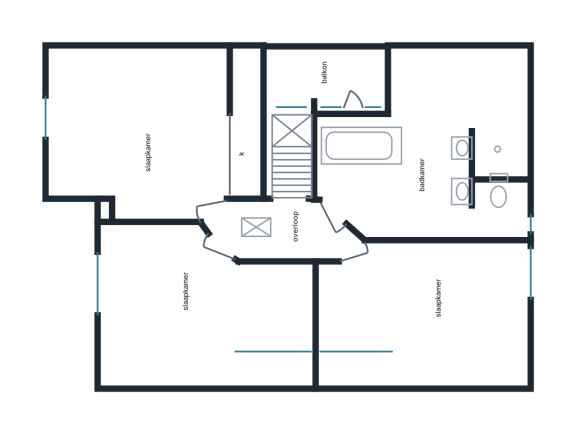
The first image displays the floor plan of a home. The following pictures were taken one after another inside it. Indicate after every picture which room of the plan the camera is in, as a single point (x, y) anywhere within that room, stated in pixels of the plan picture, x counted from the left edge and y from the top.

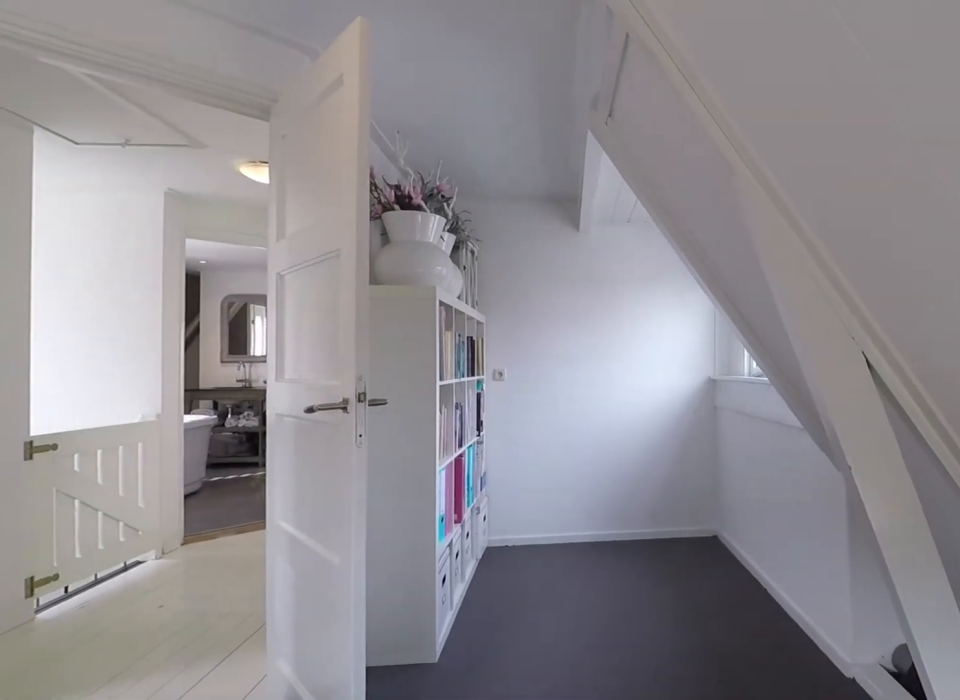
(151, 244)
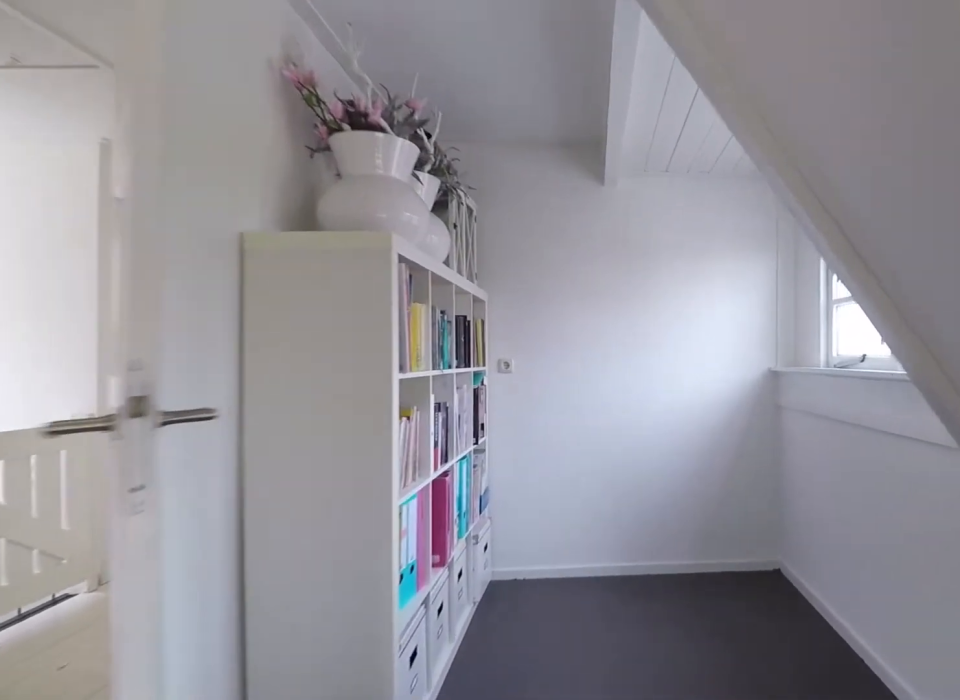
(151, 244)
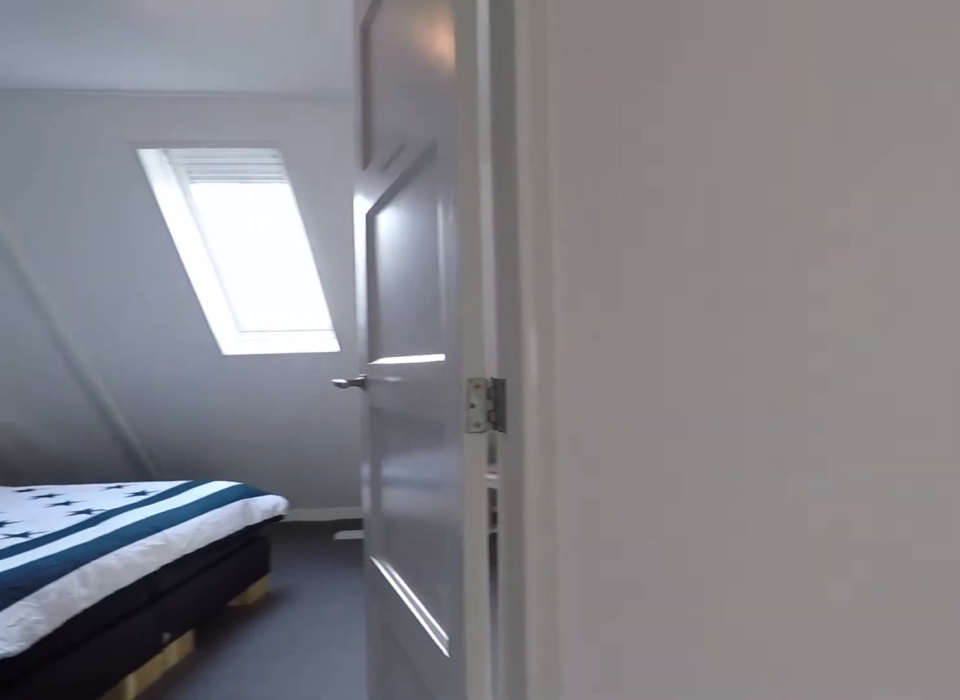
(280, 229)
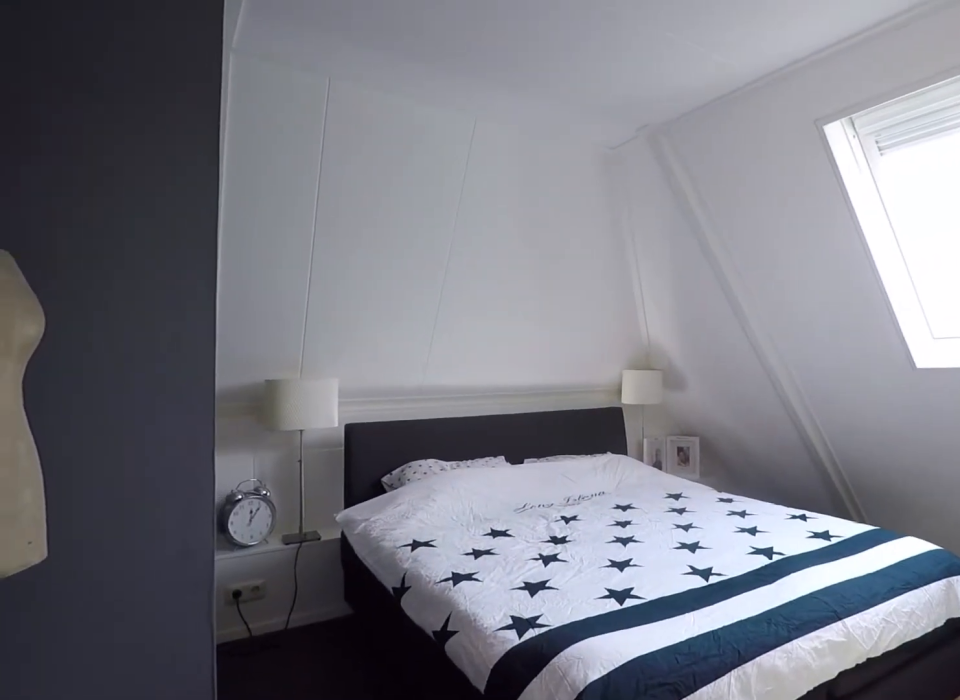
(150, 154)
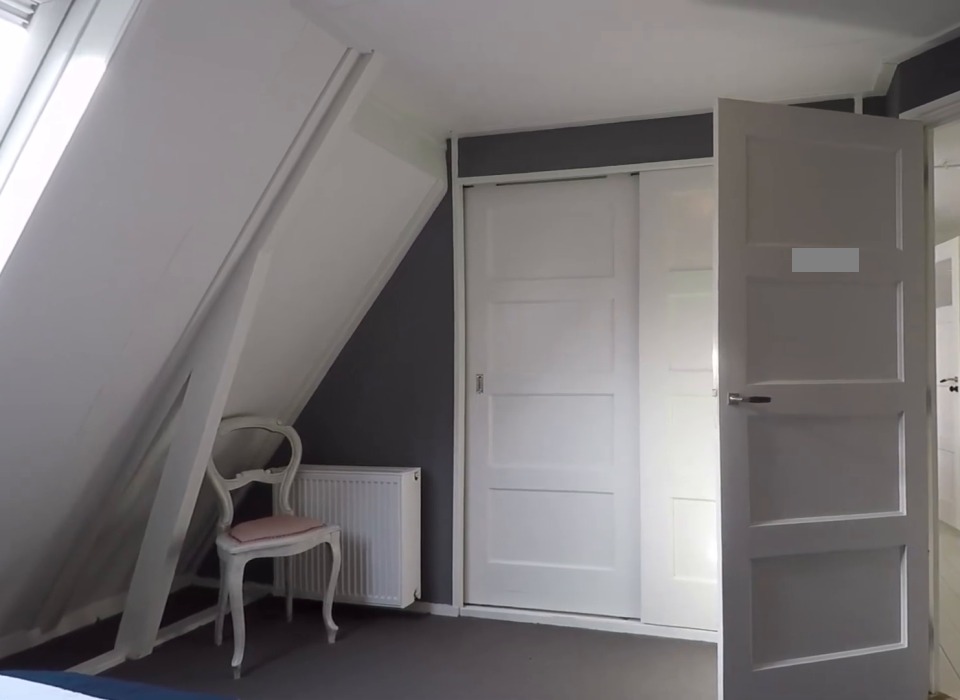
(150, 154)
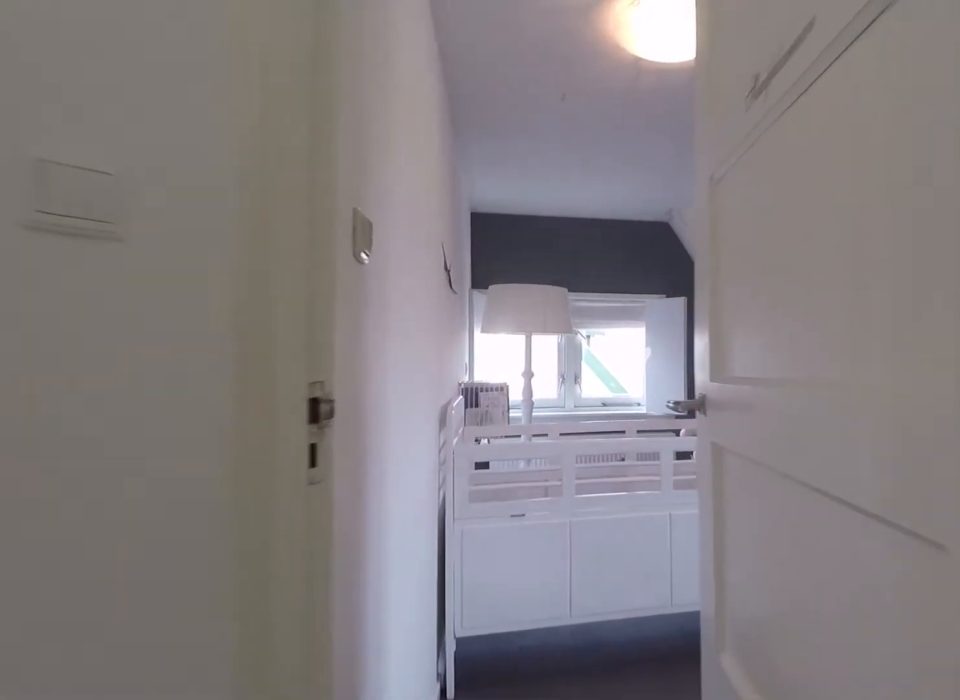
(280, 229)
